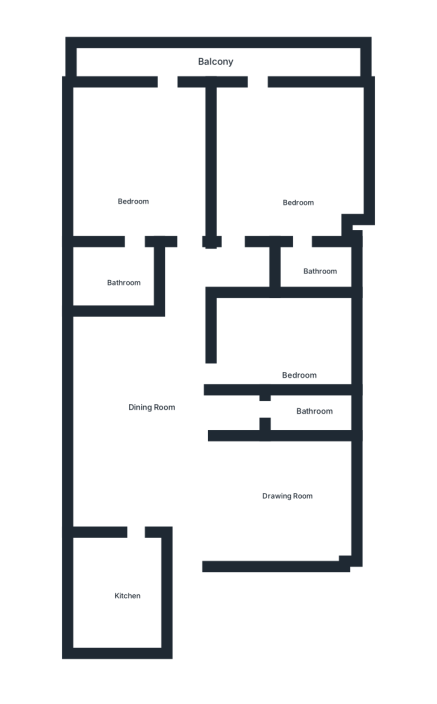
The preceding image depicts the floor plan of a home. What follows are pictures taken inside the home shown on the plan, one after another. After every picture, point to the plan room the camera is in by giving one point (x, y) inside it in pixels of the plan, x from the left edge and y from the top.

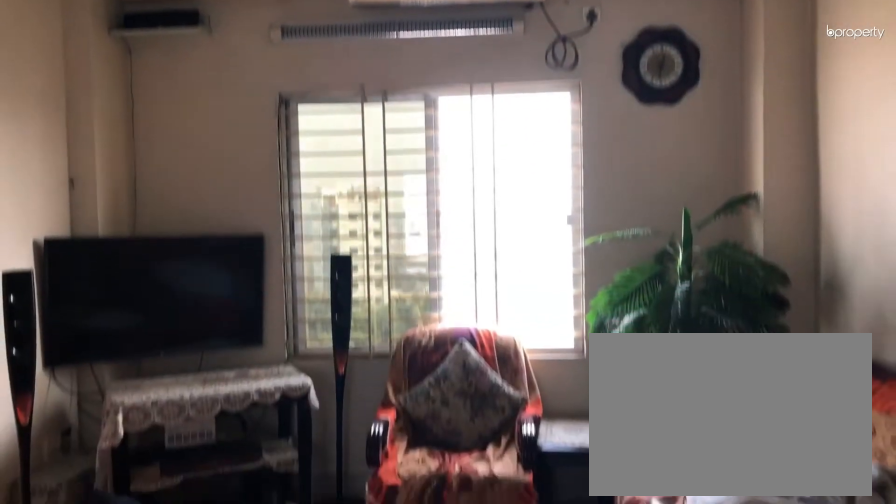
(279, 506)
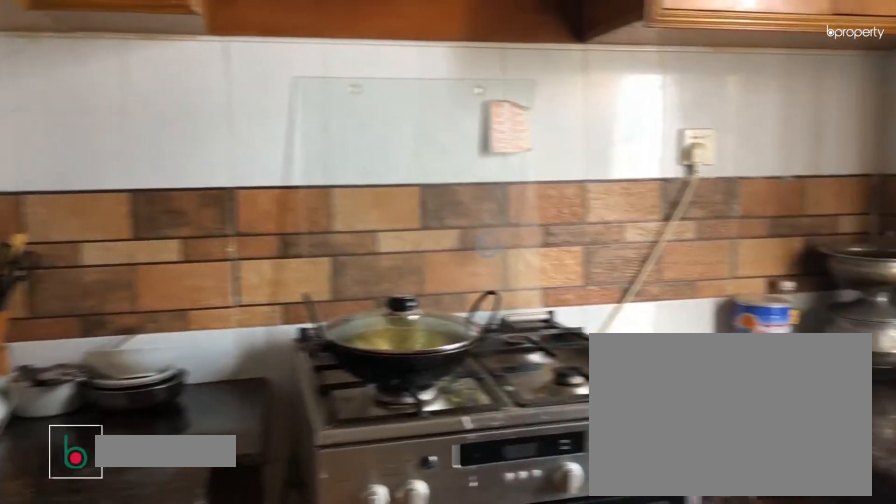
(115, 595)
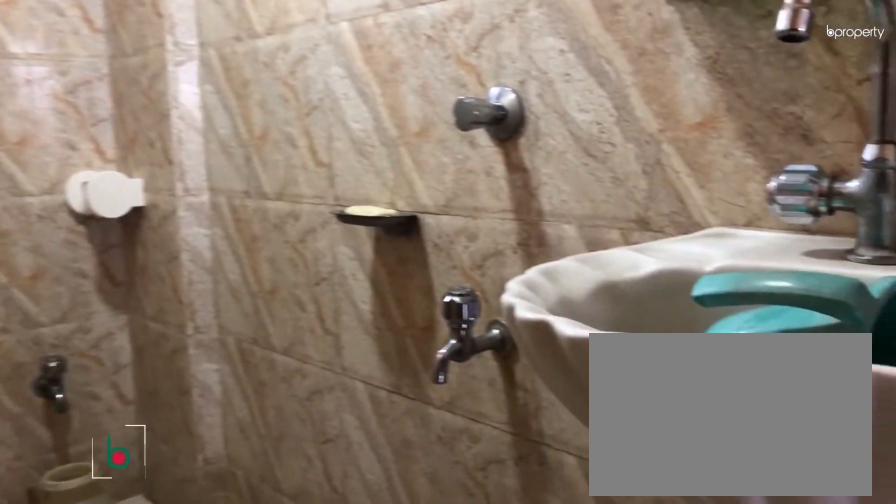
(305, 415)
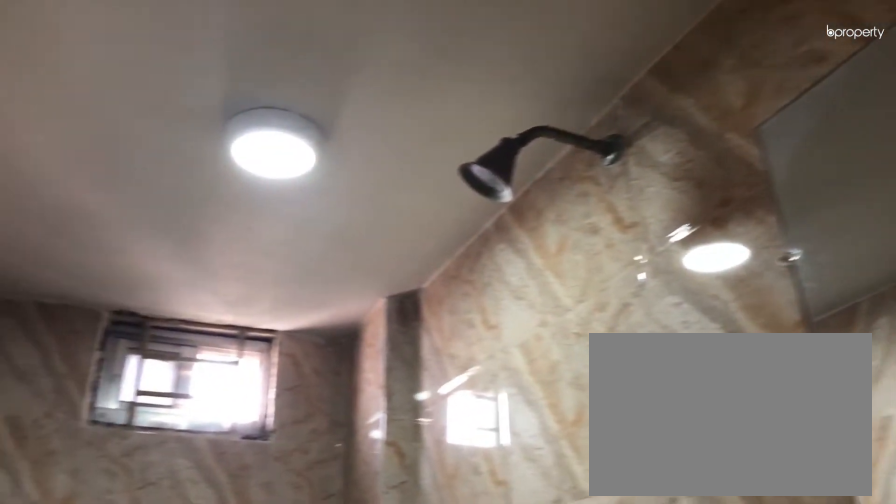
(305, 415)
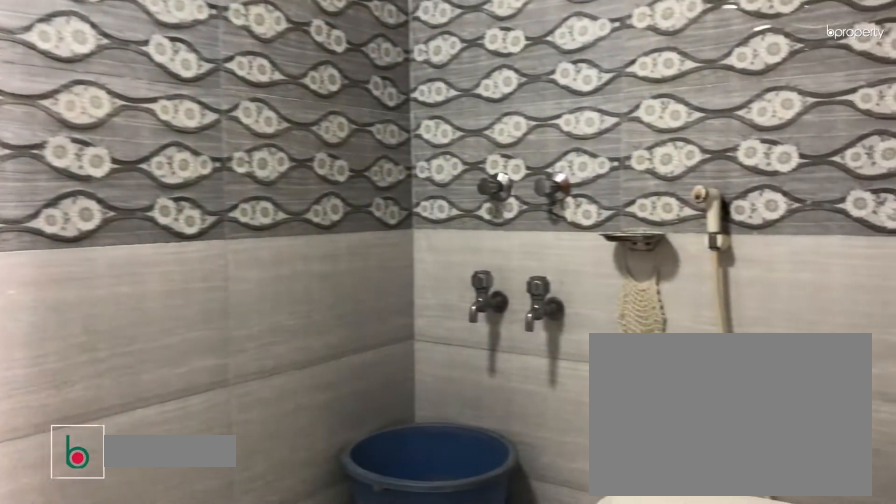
(310, 271)
